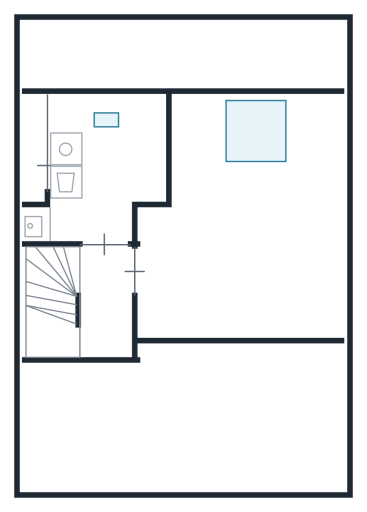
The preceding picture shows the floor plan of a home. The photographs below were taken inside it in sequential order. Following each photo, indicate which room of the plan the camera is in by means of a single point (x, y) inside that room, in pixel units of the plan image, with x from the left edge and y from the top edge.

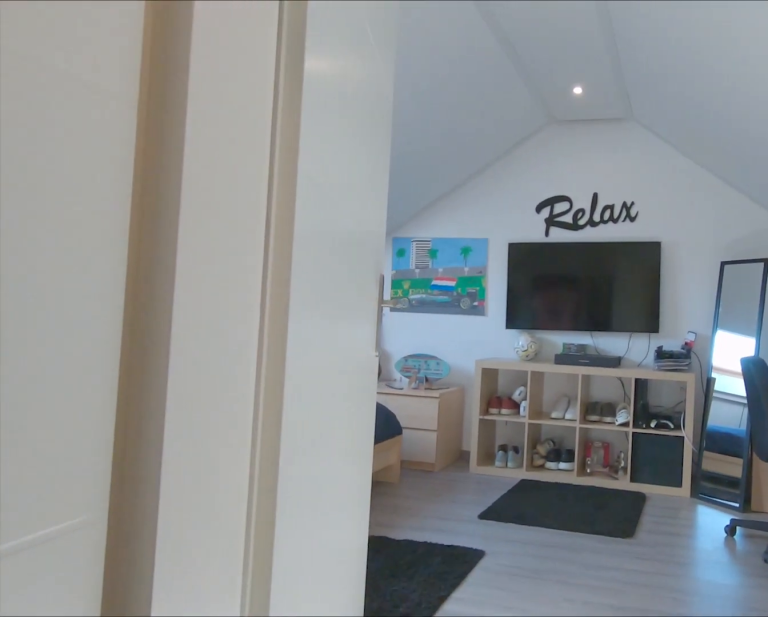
(105, 301)
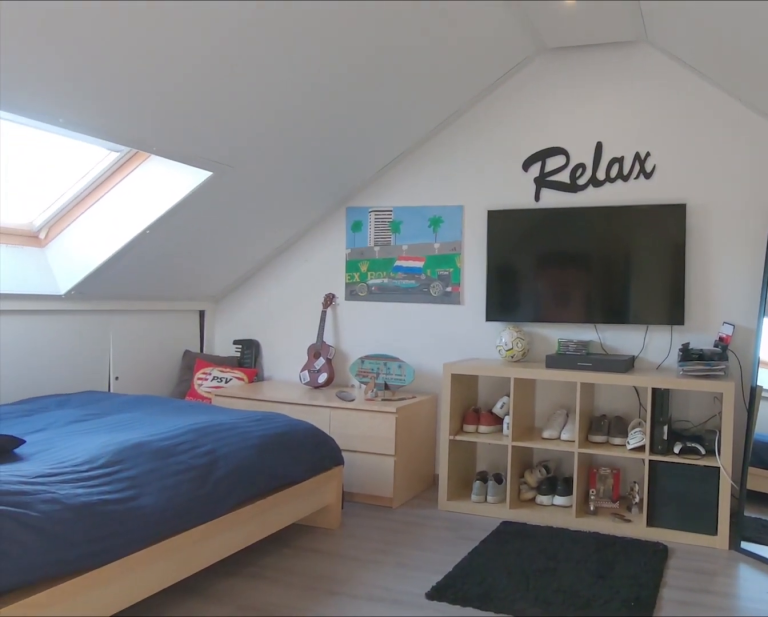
(246, 237)
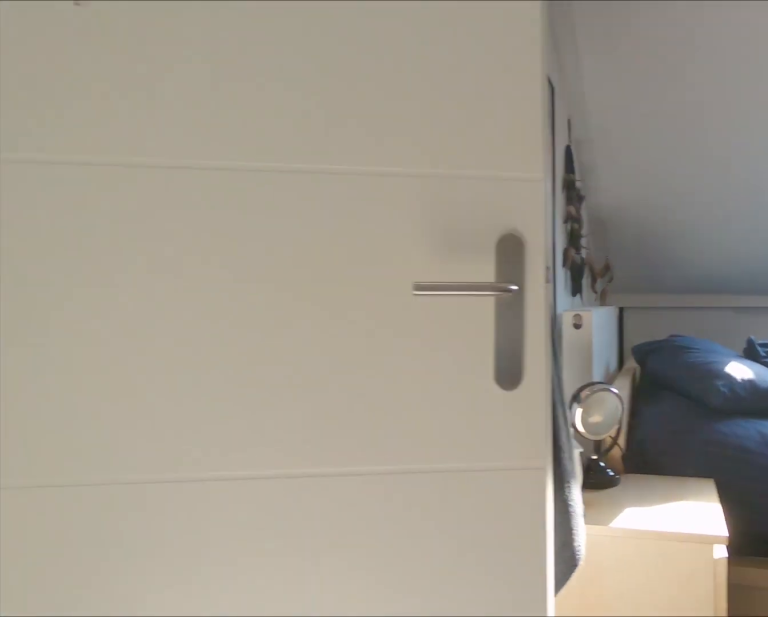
(246, 237)
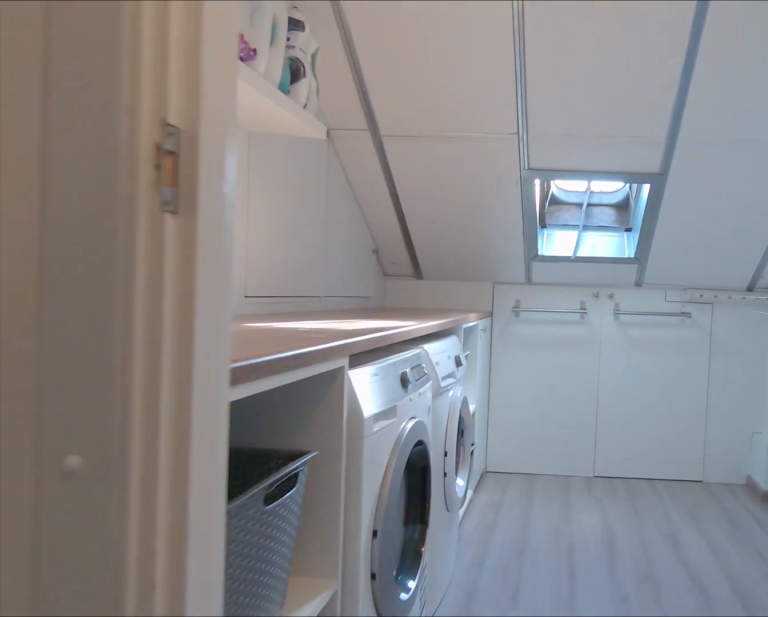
(105, 300)
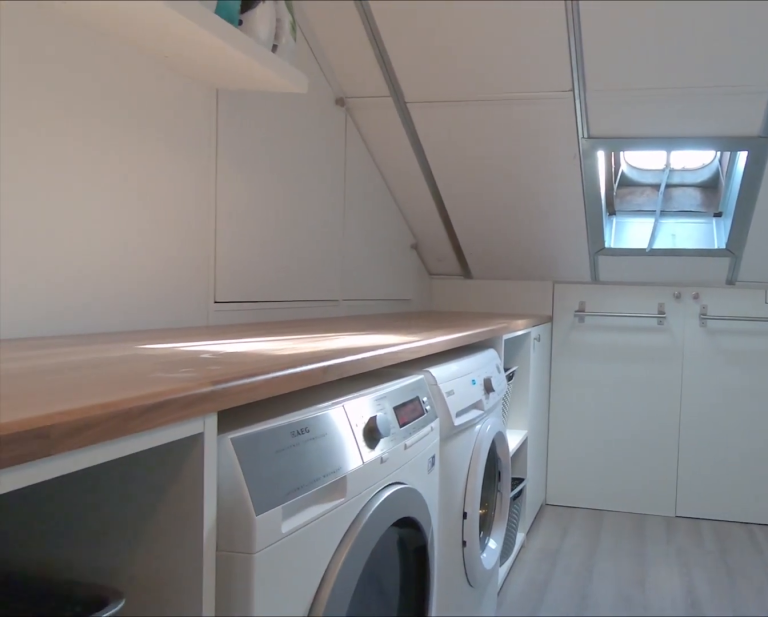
(115, 178)
